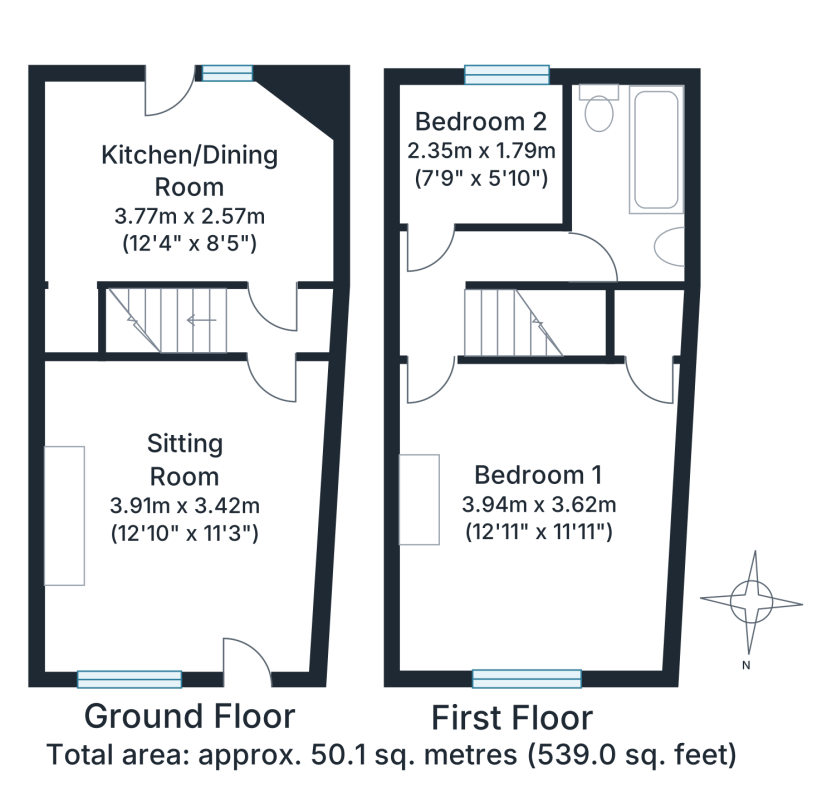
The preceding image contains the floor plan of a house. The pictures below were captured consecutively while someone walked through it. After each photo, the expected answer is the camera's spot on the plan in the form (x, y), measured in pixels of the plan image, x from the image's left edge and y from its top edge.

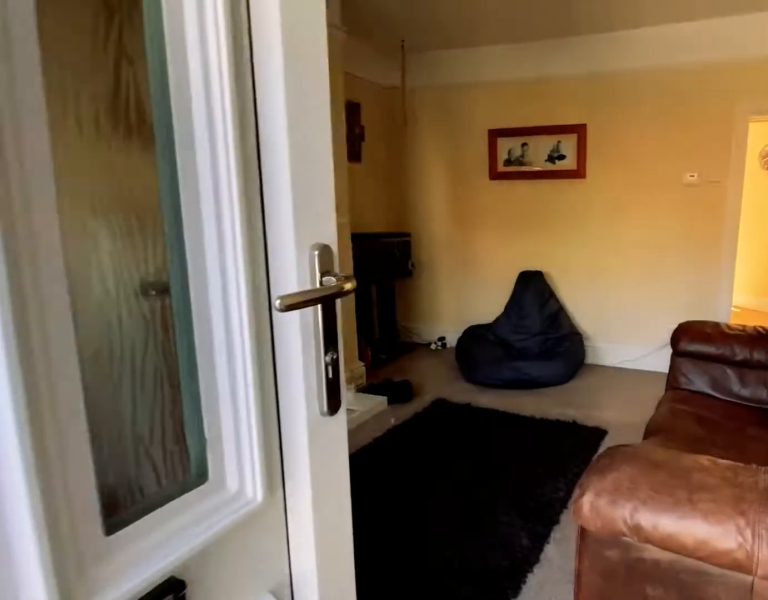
(247, 664)
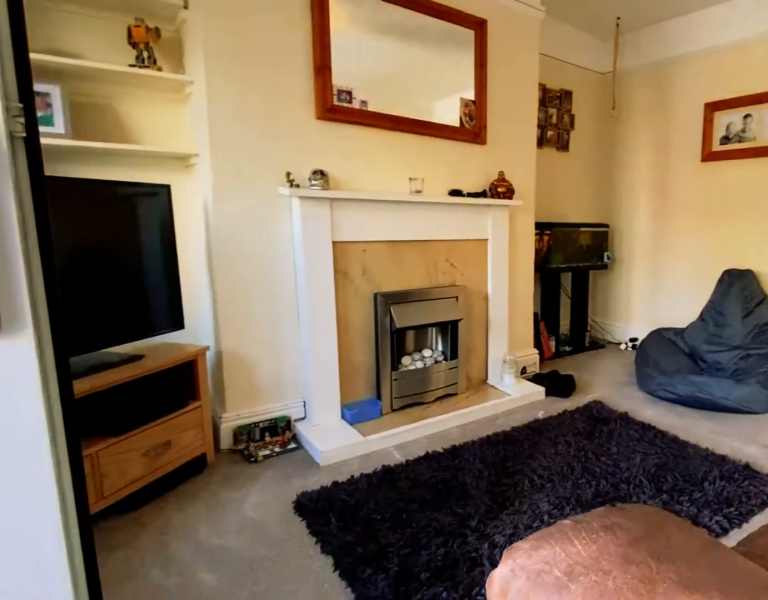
(246, 625)
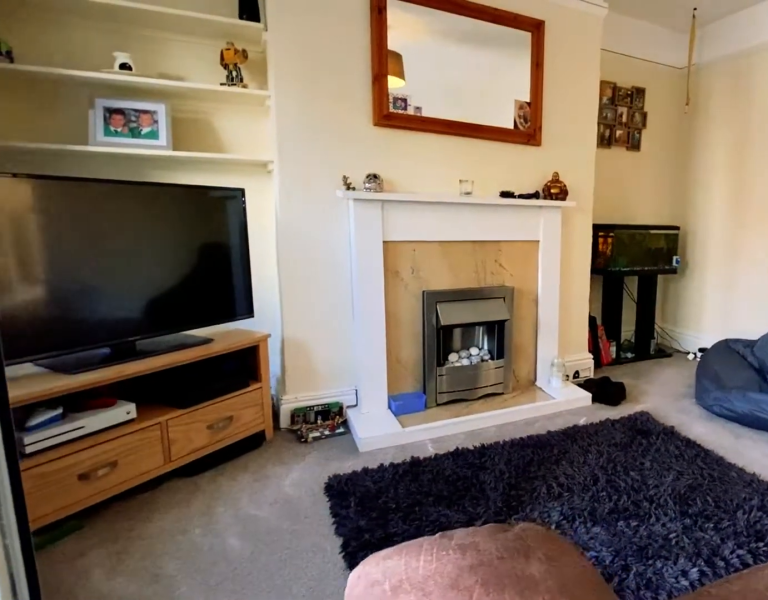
(248, 583)
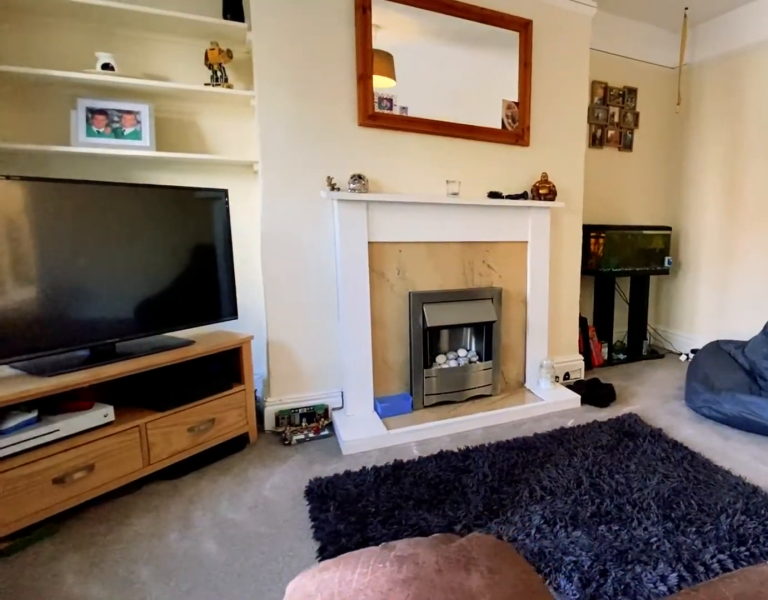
(249, 560)
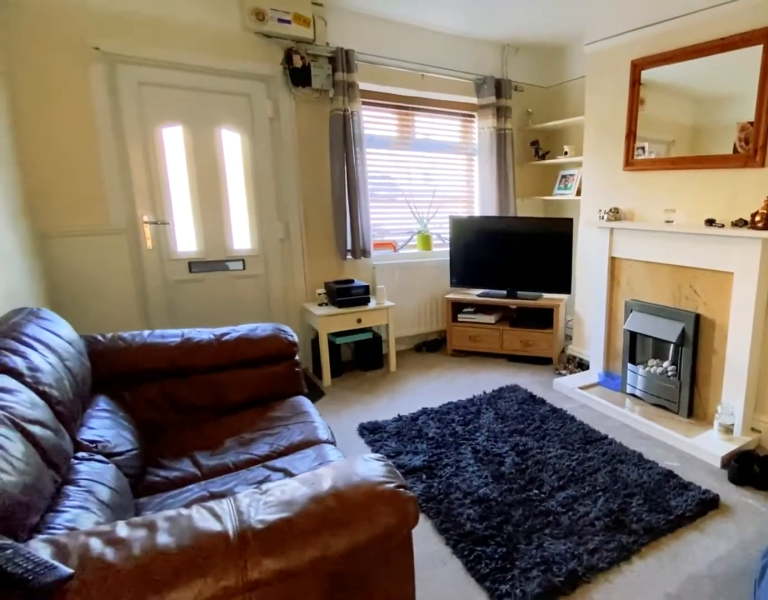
(262, 428)
